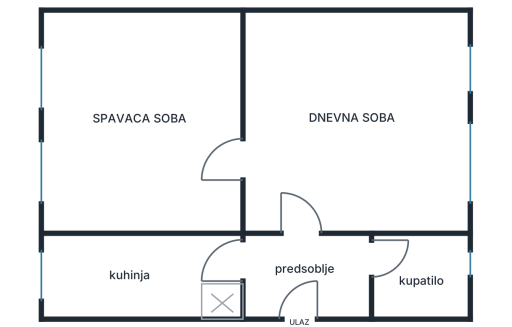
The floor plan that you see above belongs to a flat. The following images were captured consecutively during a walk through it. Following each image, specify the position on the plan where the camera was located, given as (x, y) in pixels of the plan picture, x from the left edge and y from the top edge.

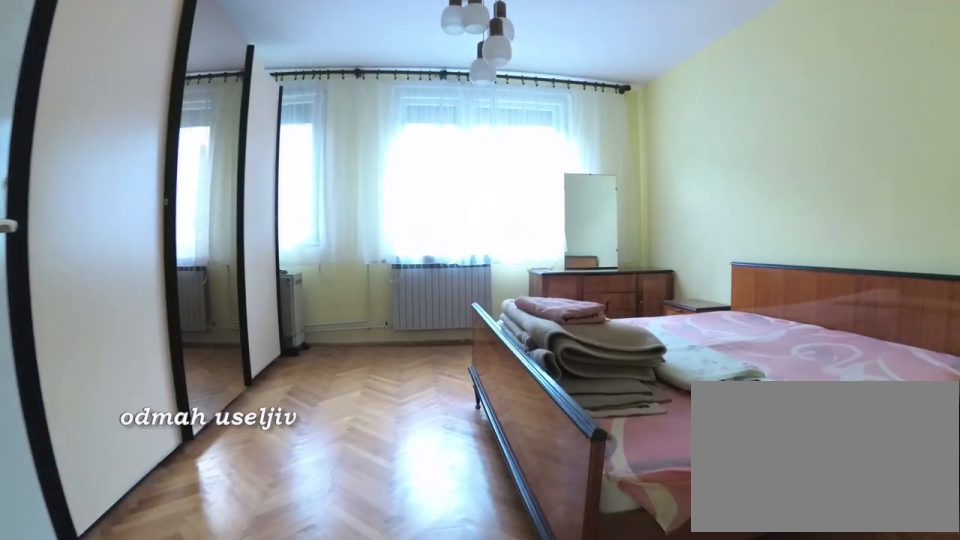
(241, 169)
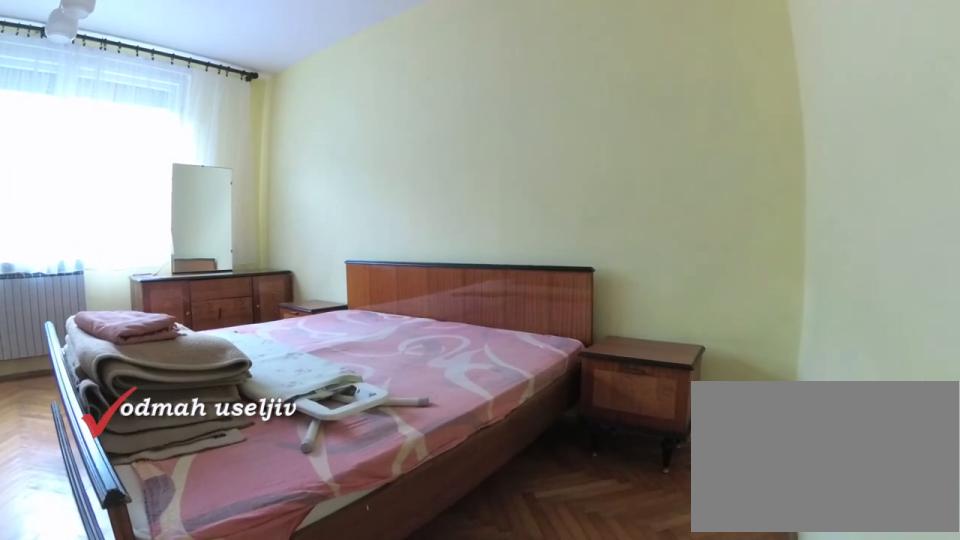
(226, 173)
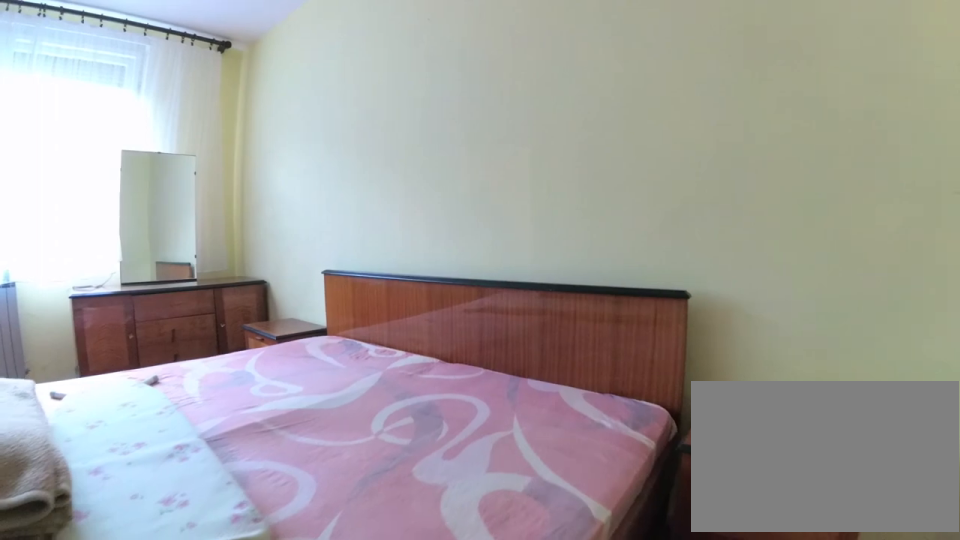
(214, 104)
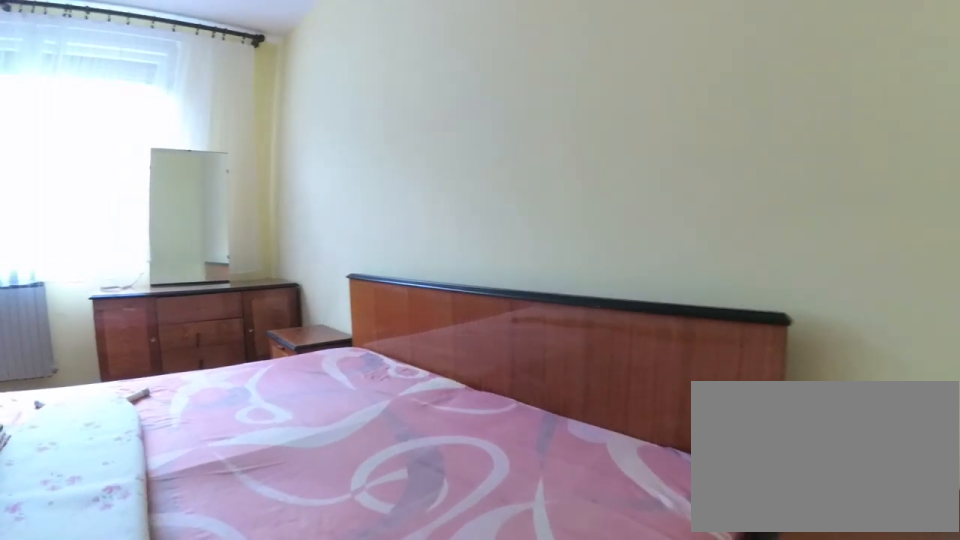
(211, 84)
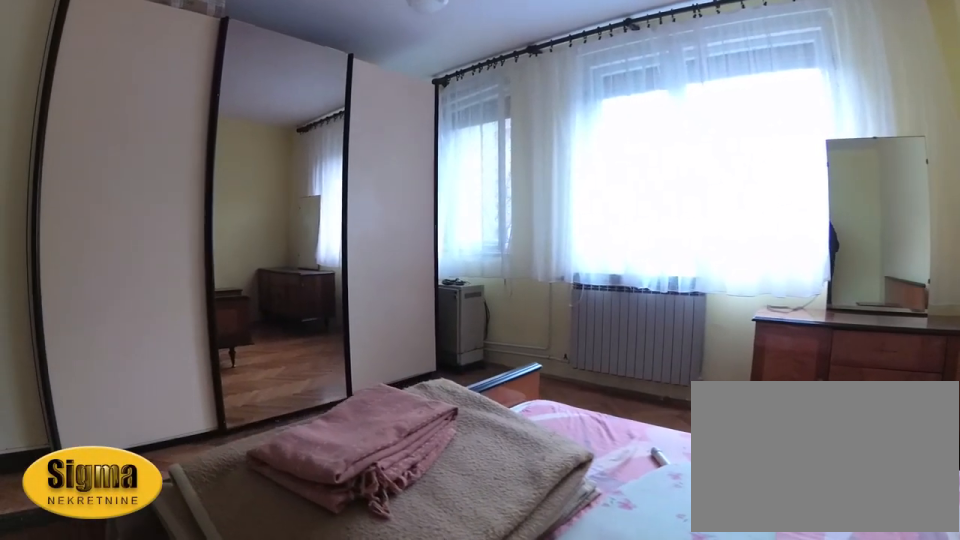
(212, 60)
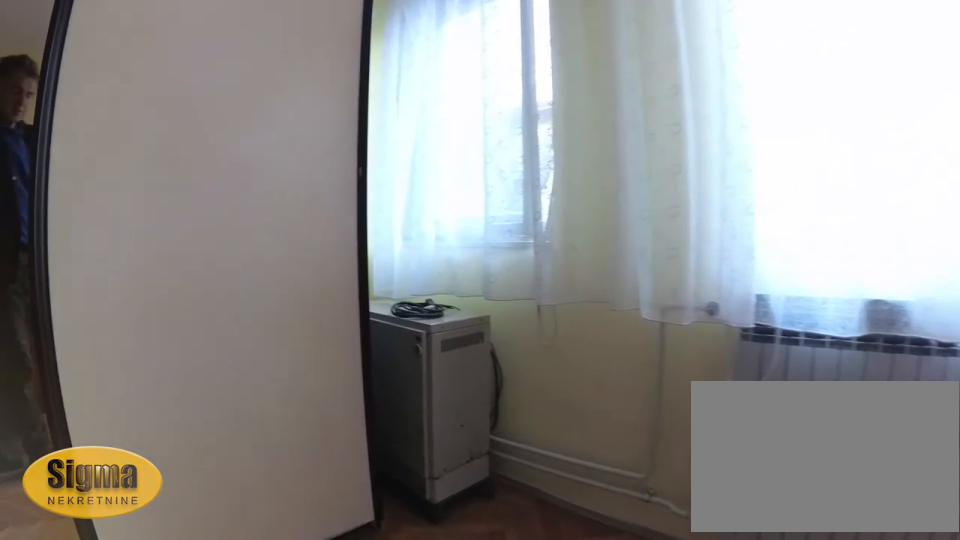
(130, 157)
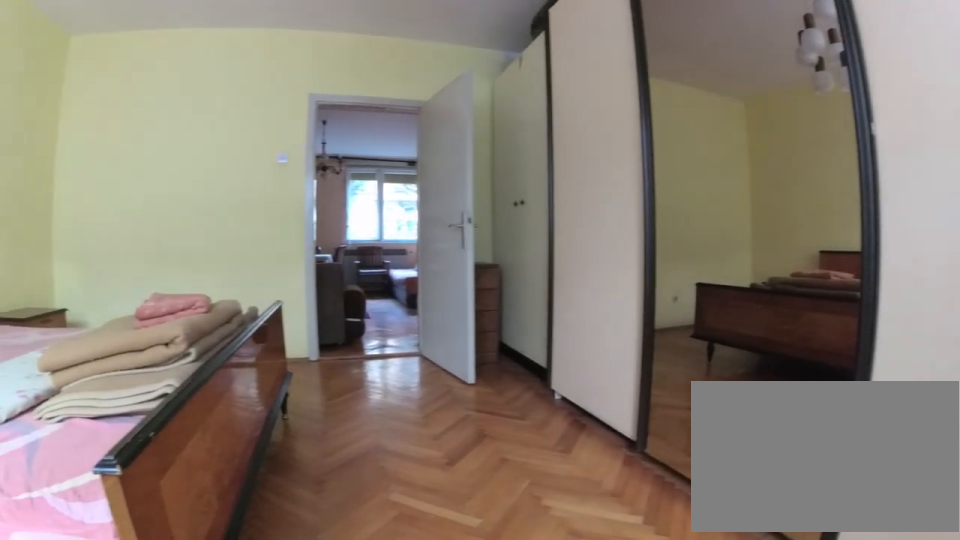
(98, 162)
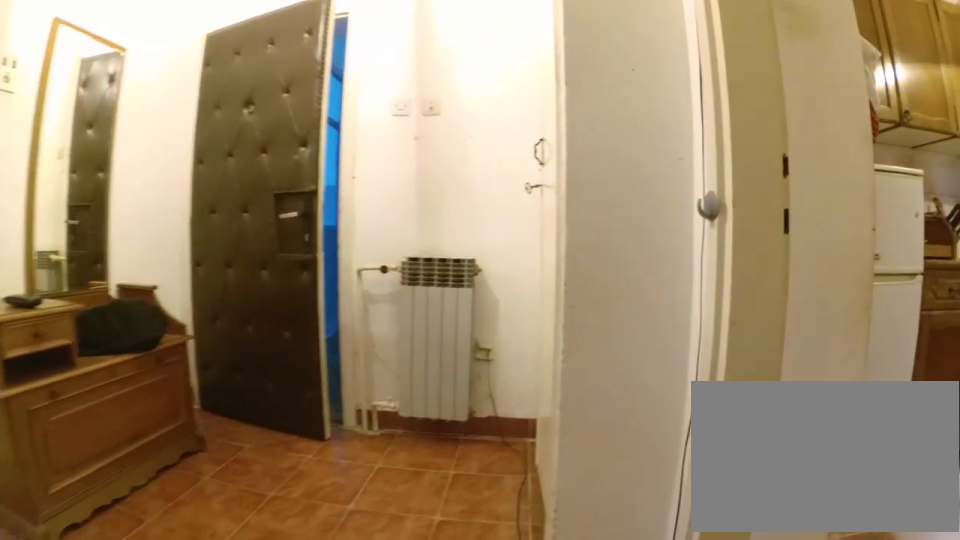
(309, 231)
